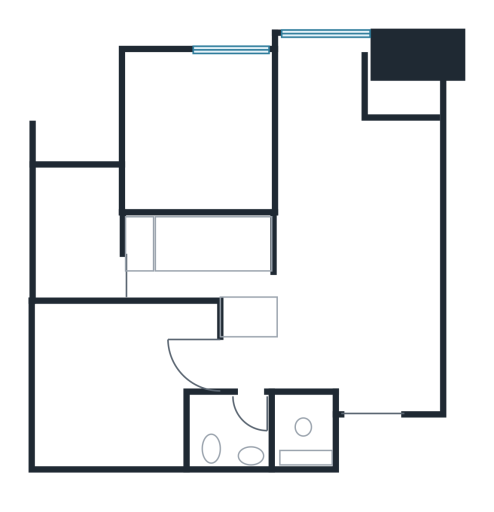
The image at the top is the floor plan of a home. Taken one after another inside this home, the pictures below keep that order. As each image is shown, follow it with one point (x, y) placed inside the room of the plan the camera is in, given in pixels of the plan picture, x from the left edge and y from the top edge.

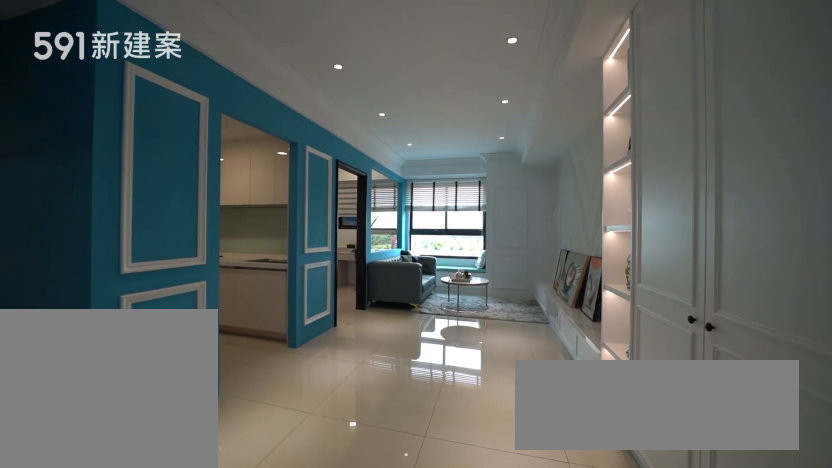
(358, 297)
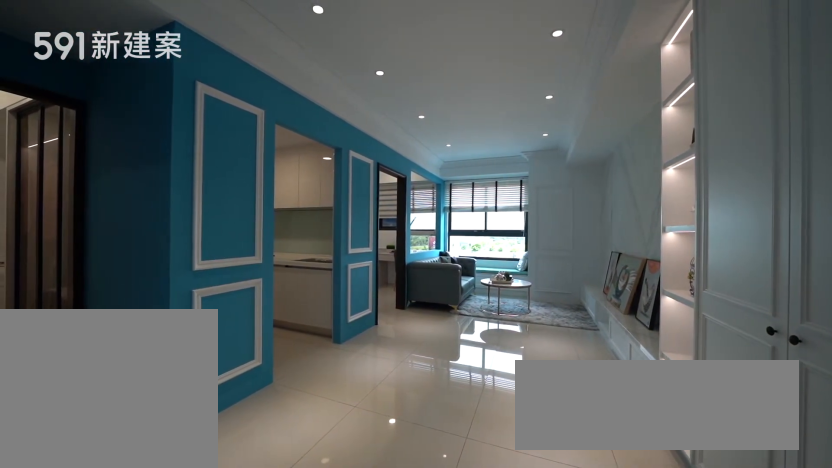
(358, 297)
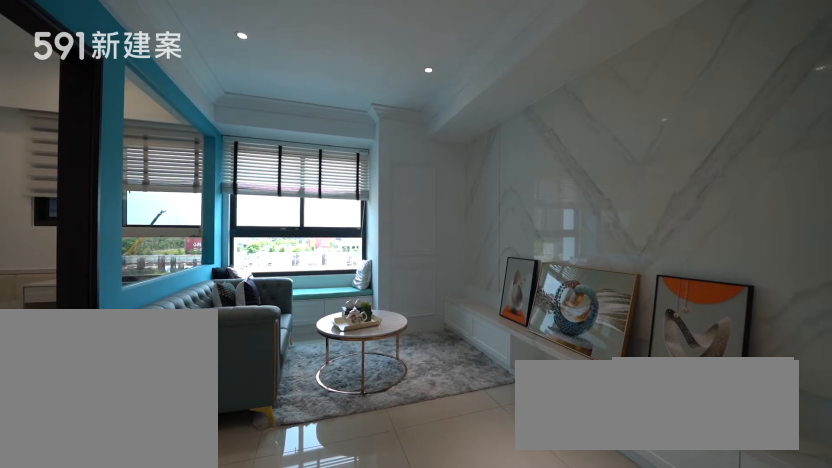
(352, 158)
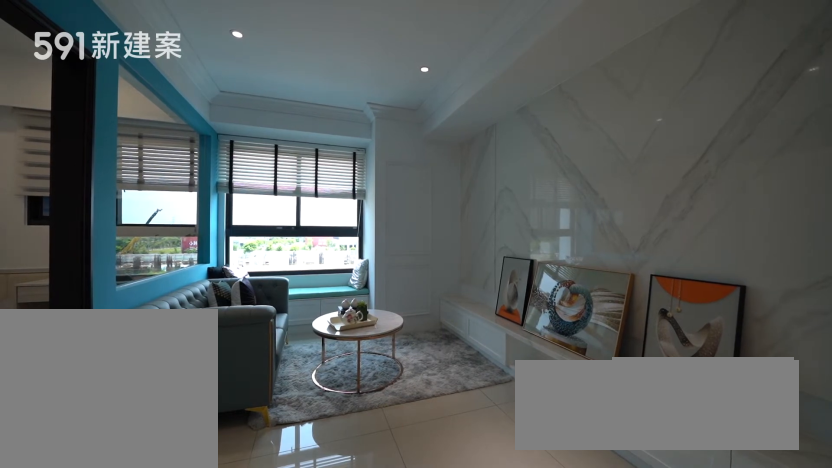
(352, 158)
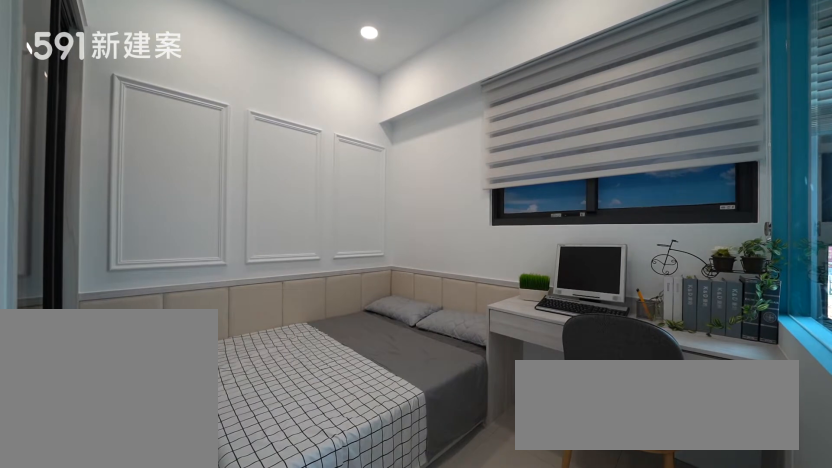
(197, 129)
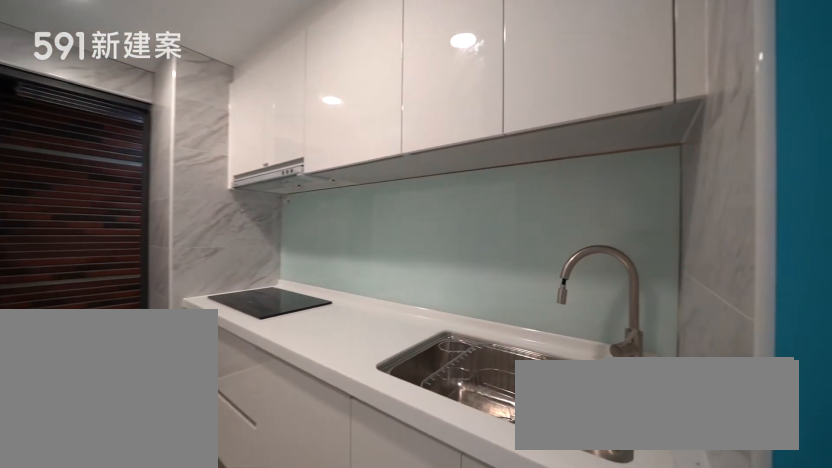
(202, 261)
